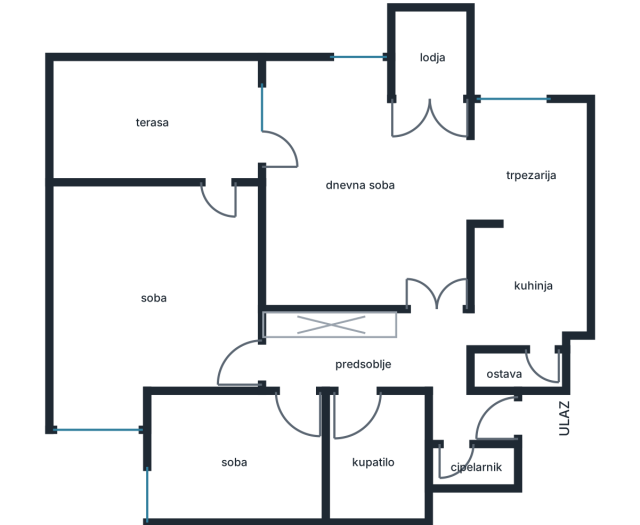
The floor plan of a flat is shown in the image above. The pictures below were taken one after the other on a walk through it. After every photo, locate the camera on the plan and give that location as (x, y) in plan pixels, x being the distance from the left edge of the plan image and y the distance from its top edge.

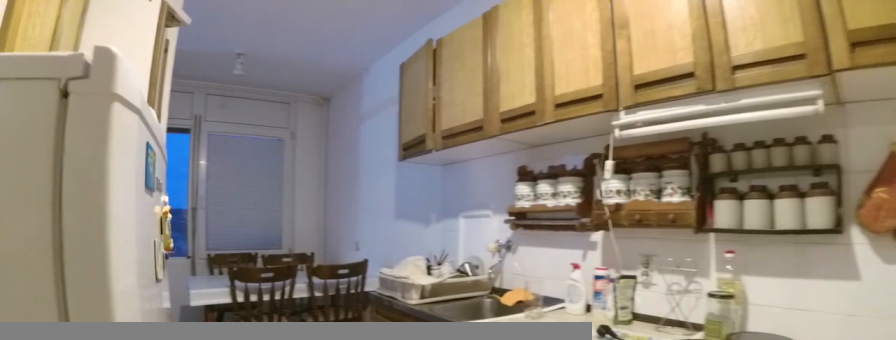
(491, 344)
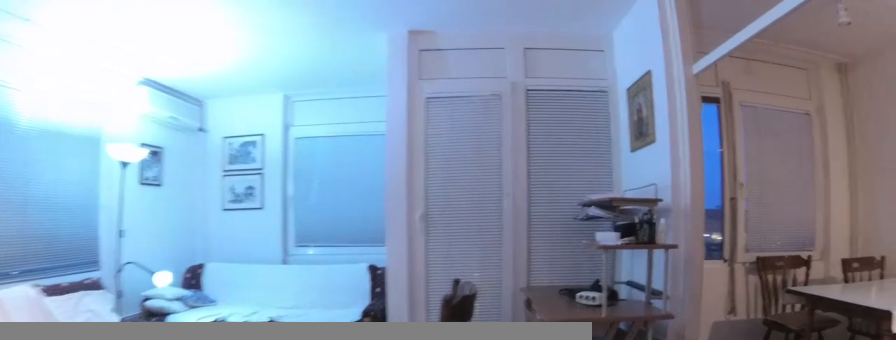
(434, 251)
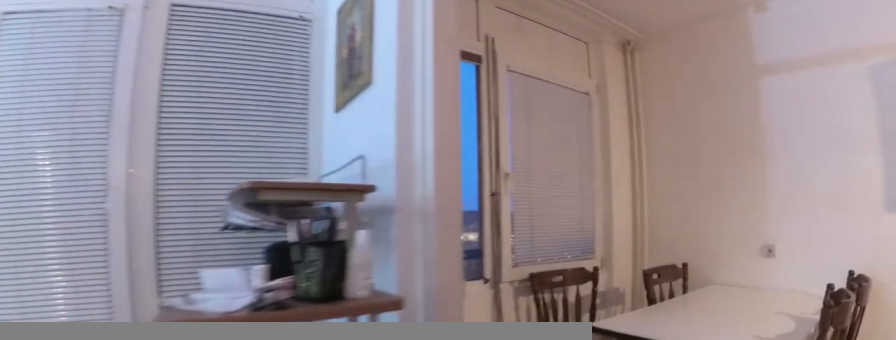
(438, 211)
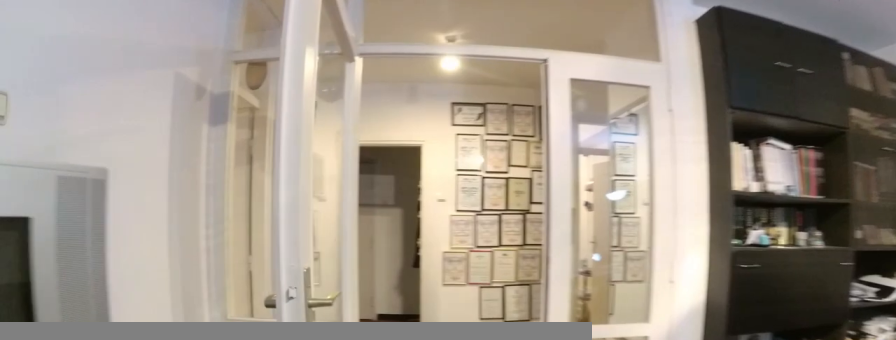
(438, 200)
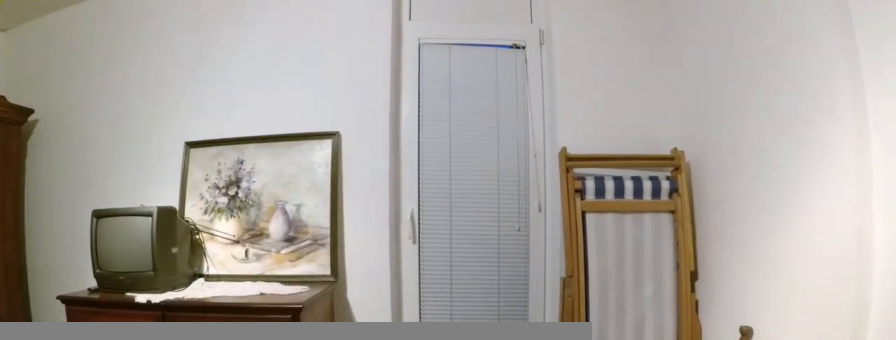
(231, 277)
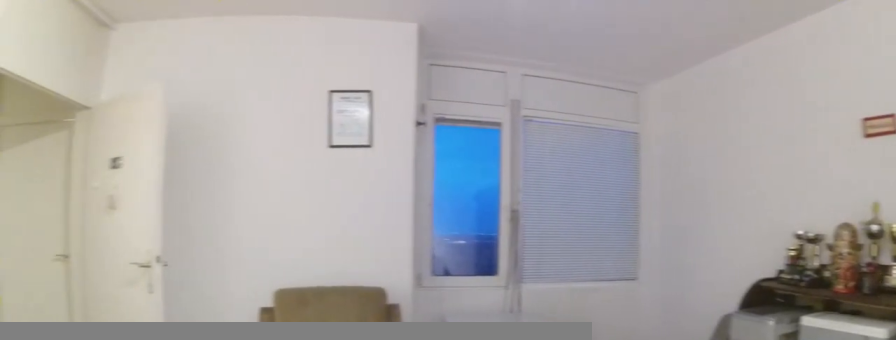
(227, 216)
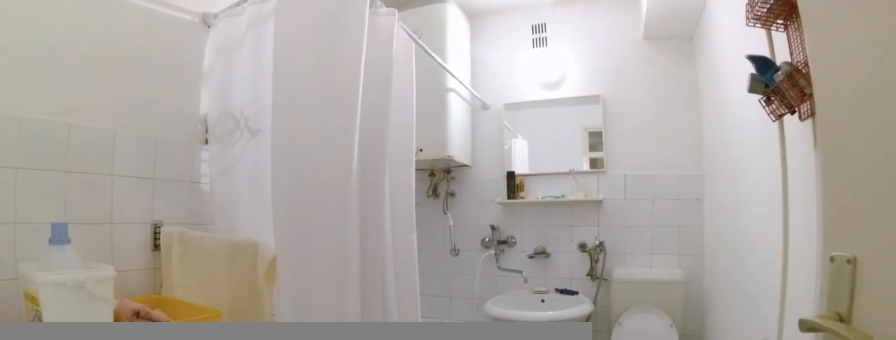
(343, 371)
